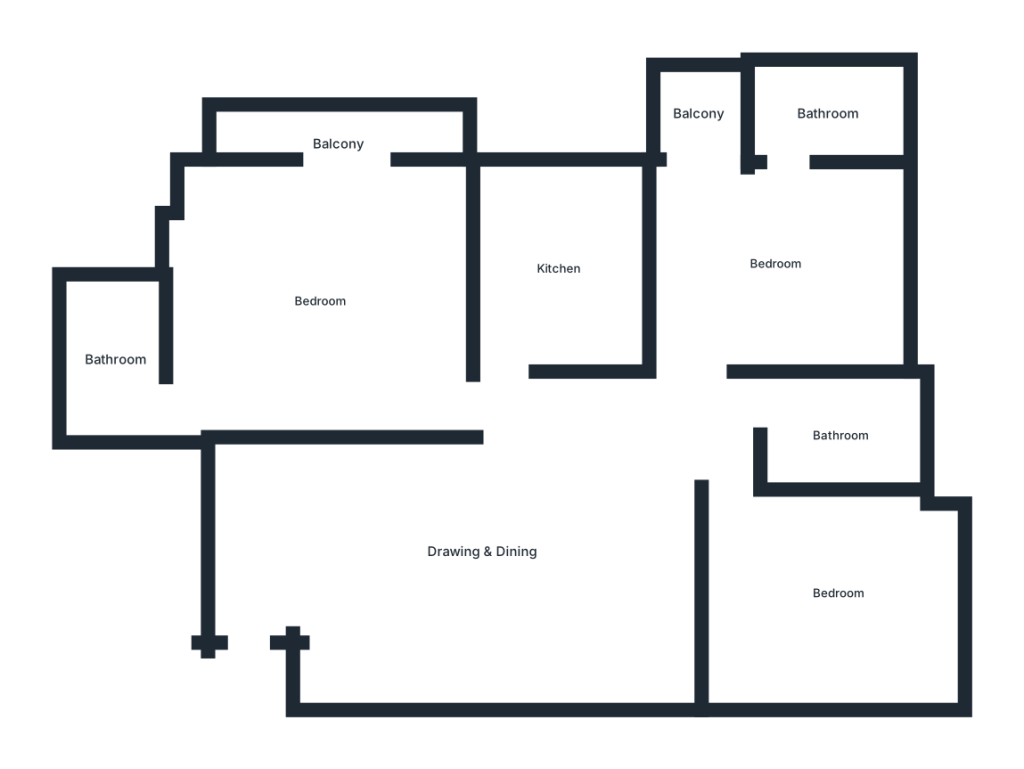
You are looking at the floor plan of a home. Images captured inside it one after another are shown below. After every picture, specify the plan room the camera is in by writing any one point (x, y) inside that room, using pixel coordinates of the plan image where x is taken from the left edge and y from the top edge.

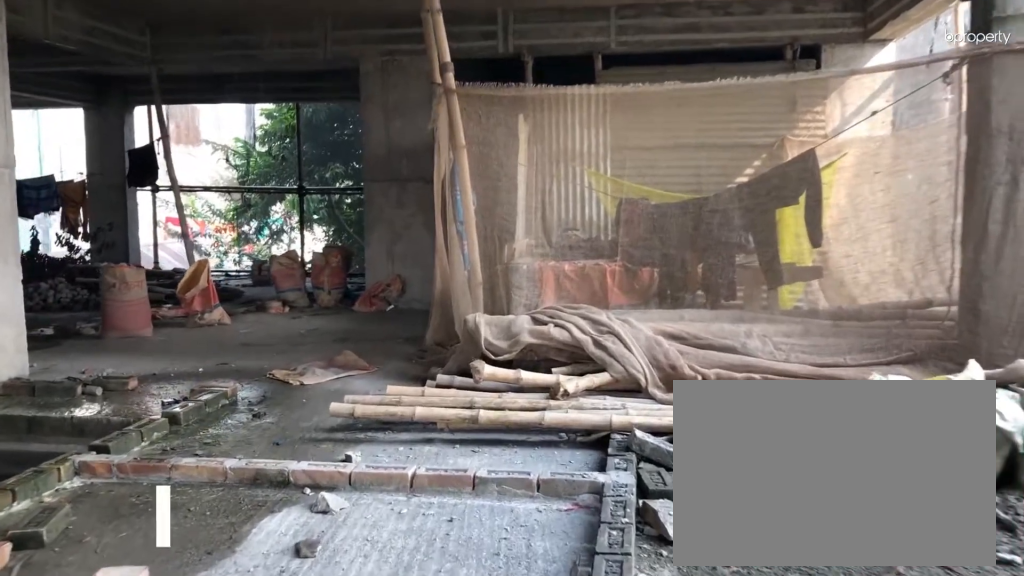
(114, 357)
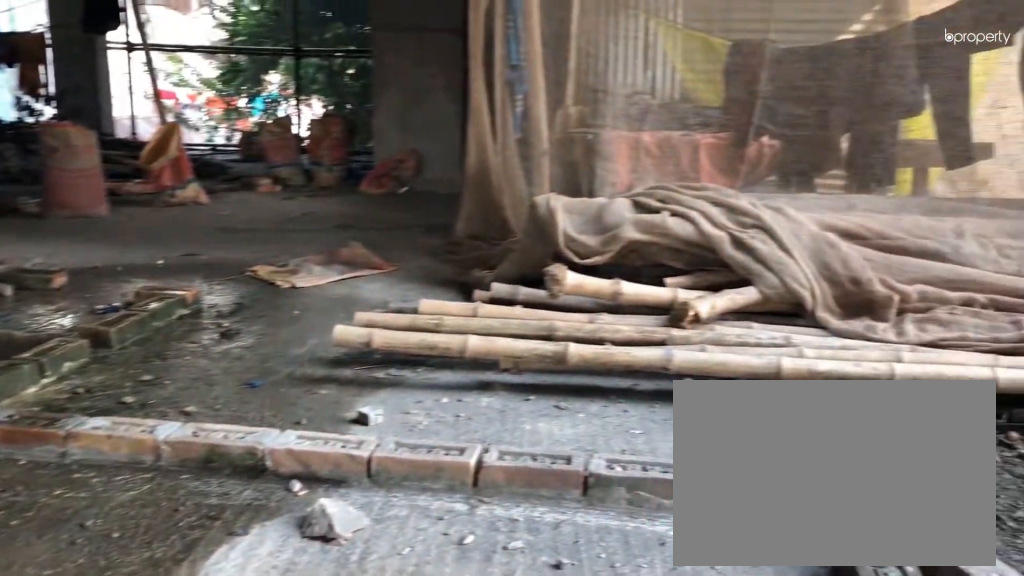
(115, 360)
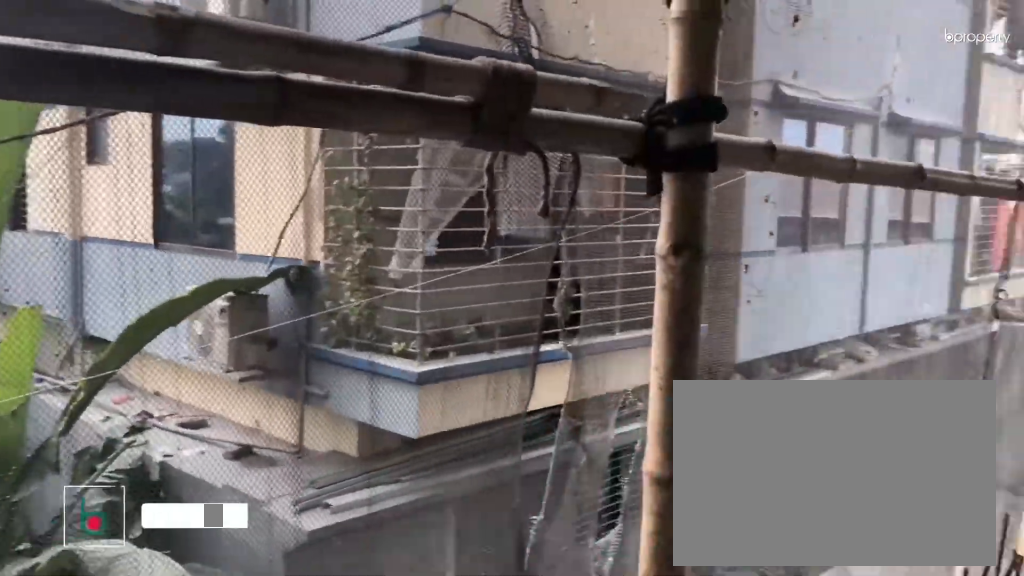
(339, 145)
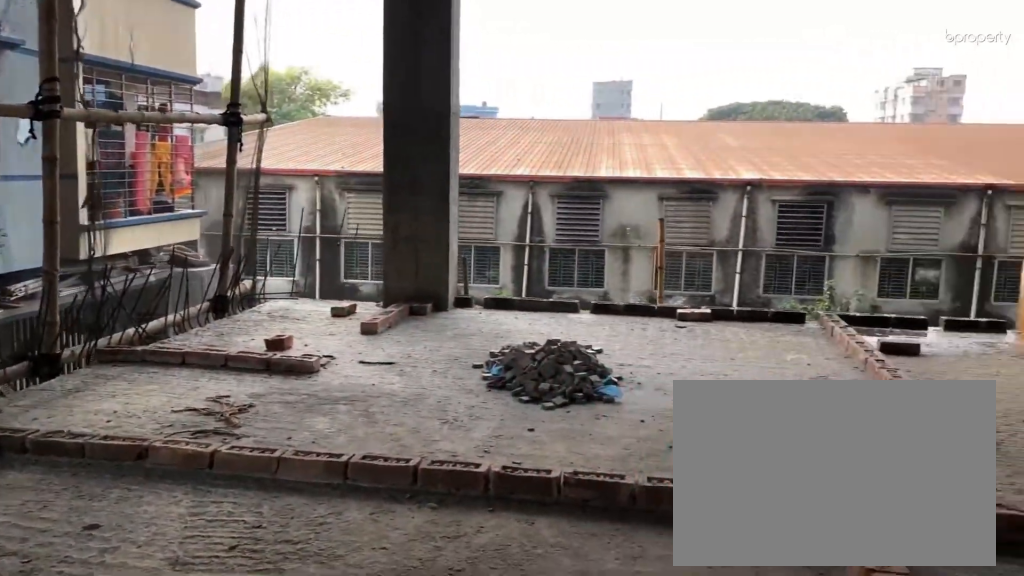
(560, 271)
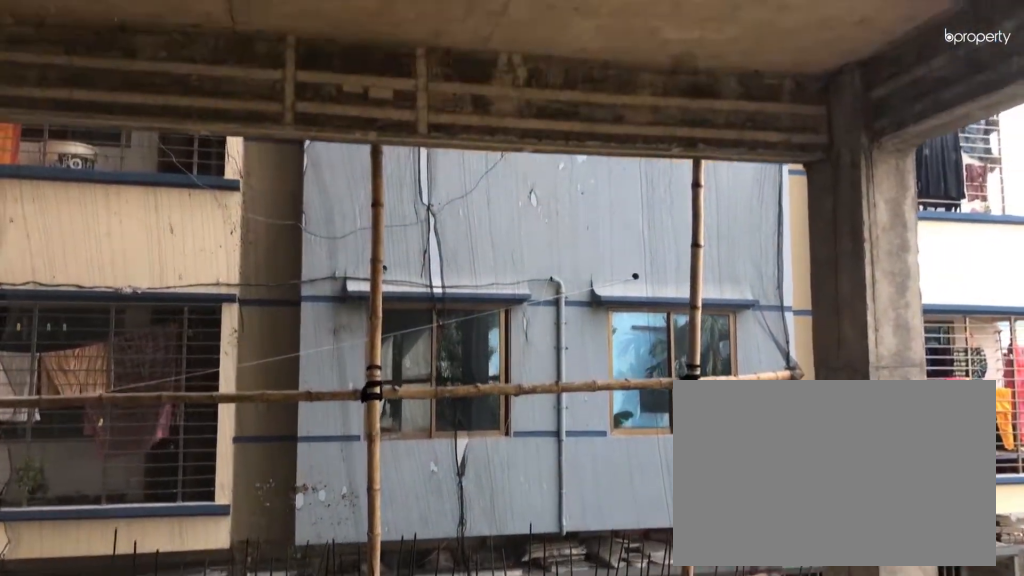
(776, 265)
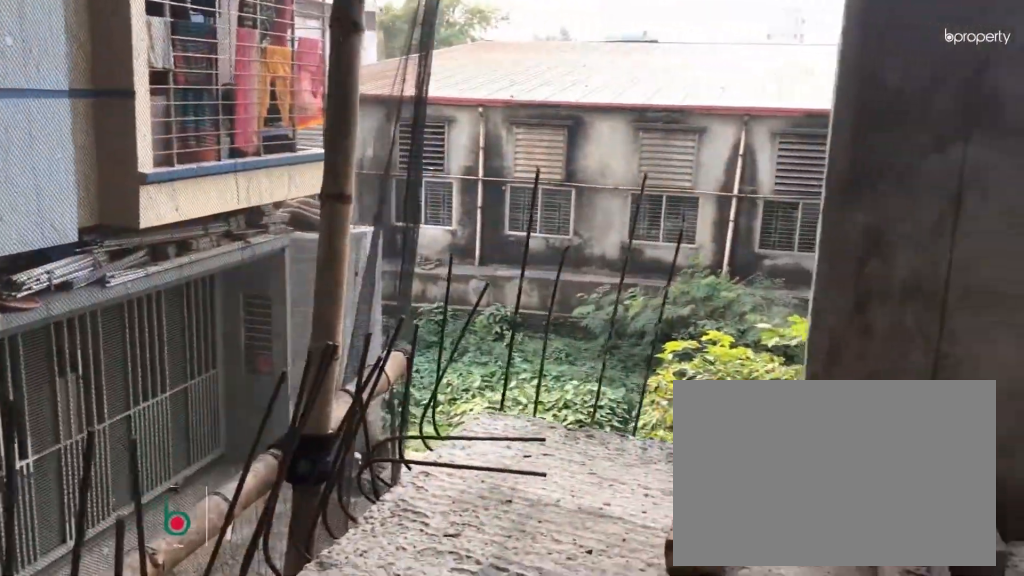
(831, 113)
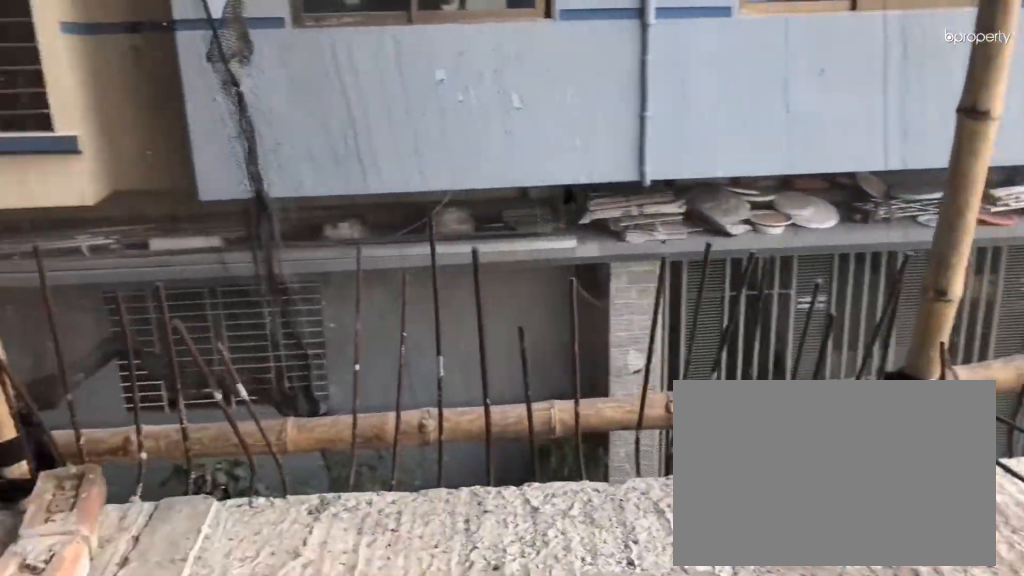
(831, 113)
